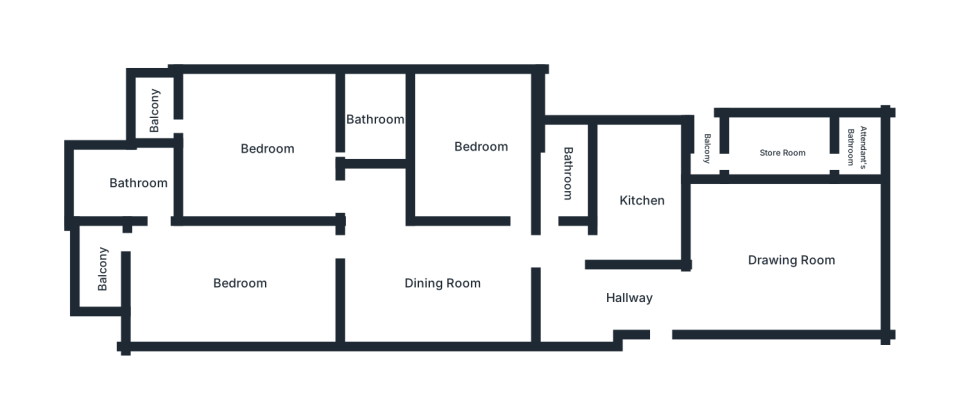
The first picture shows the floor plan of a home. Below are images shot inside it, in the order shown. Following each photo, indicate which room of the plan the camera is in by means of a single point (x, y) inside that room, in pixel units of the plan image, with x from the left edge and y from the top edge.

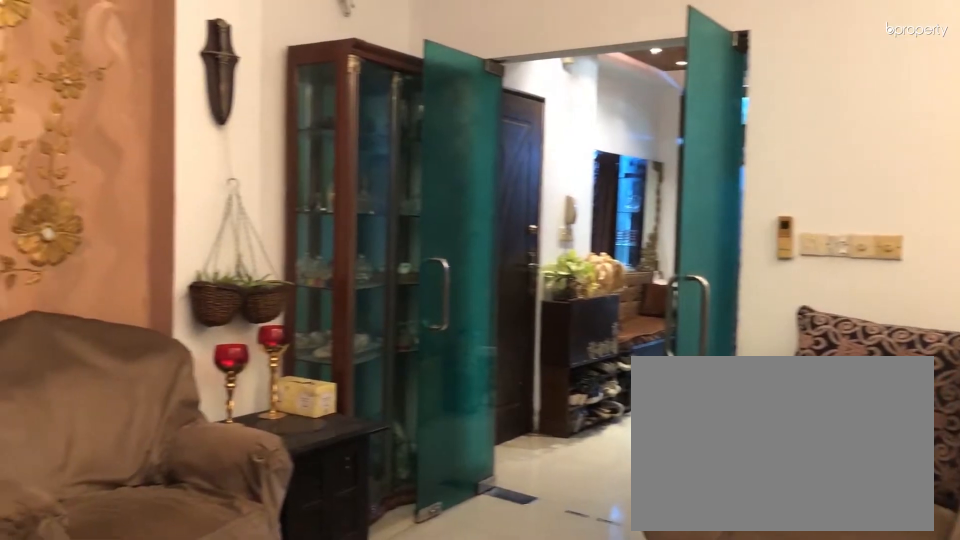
(789, 257)
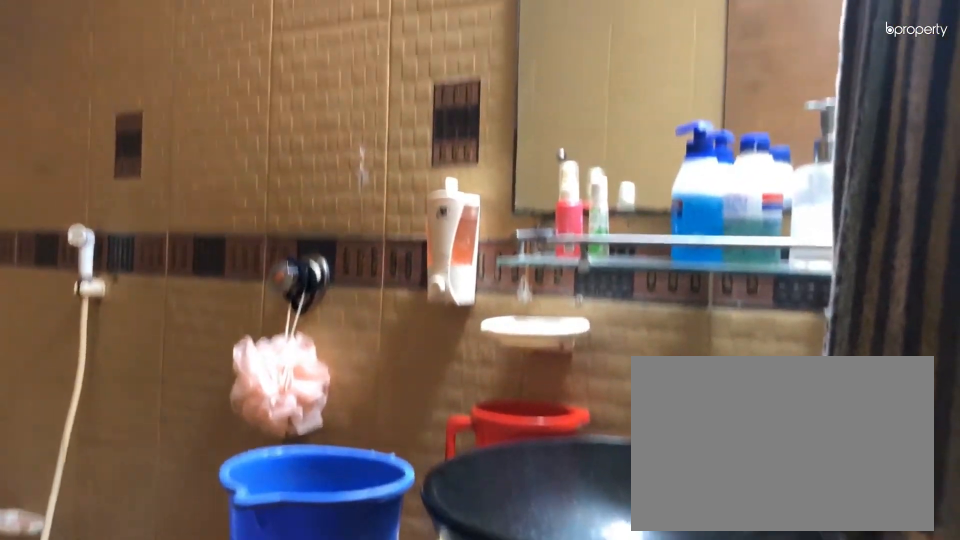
(572, 169)
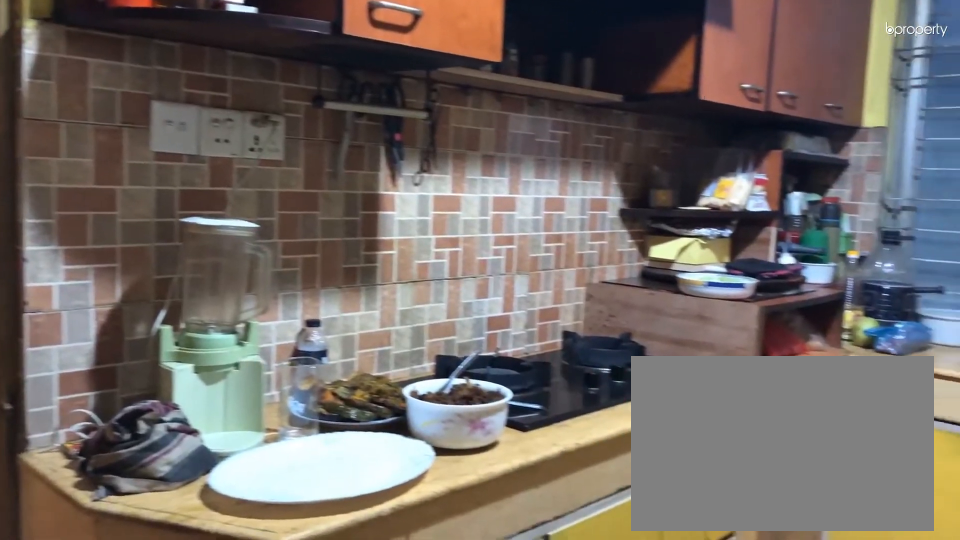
(642, 197)
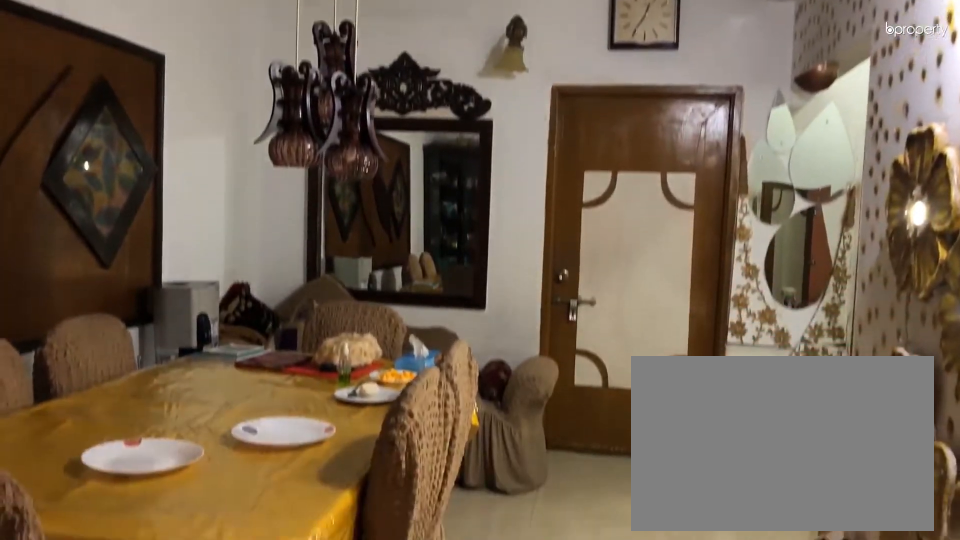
(441, 278)
